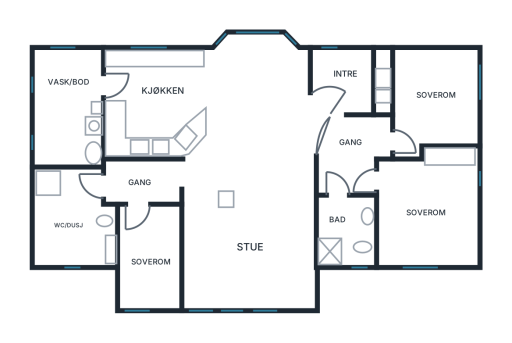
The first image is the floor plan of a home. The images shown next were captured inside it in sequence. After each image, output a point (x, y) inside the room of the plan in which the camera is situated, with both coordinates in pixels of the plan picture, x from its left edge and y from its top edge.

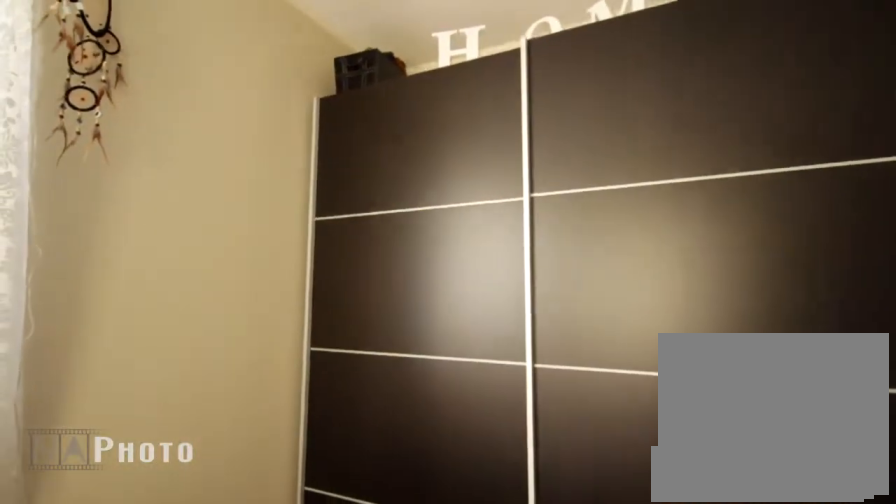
(429, 100)
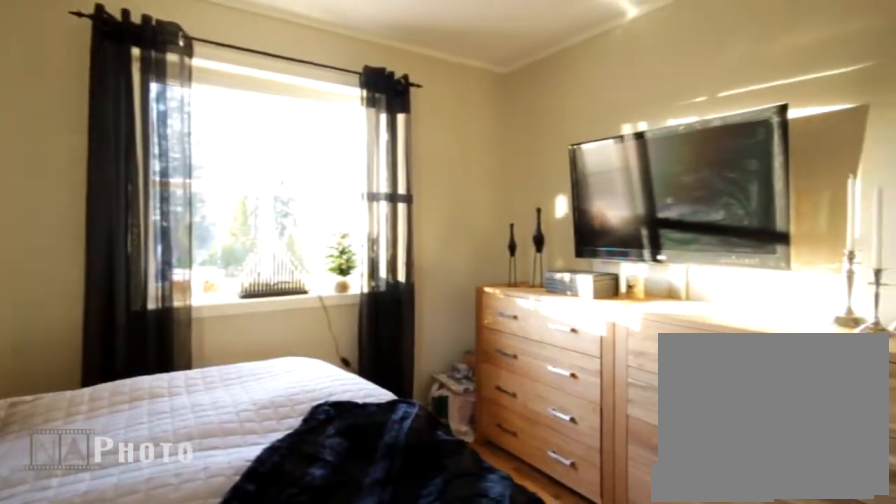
(425, 209)
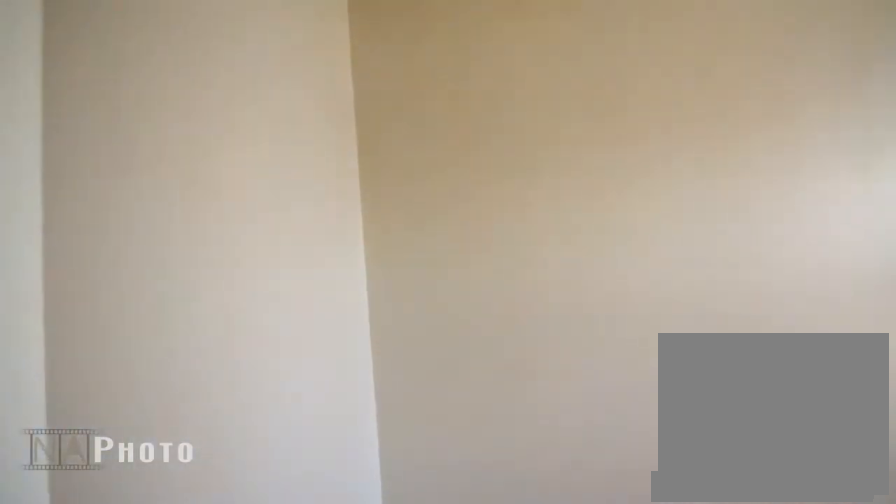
(150, 256)
